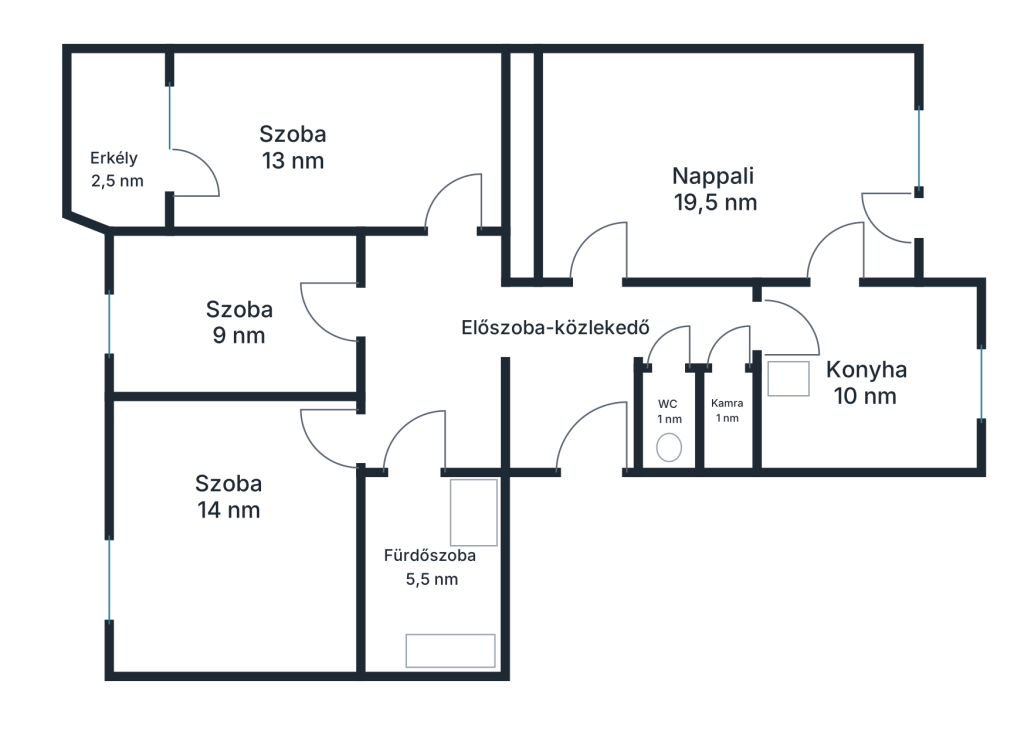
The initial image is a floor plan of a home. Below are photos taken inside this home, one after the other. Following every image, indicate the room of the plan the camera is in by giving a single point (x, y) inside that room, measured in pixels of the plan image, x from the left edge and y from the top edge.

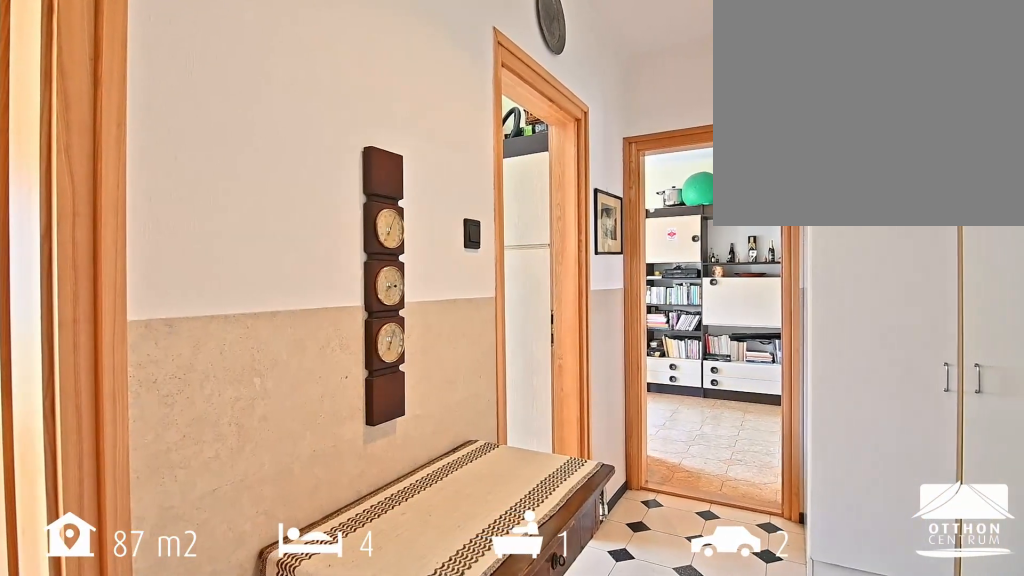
(433, 350)
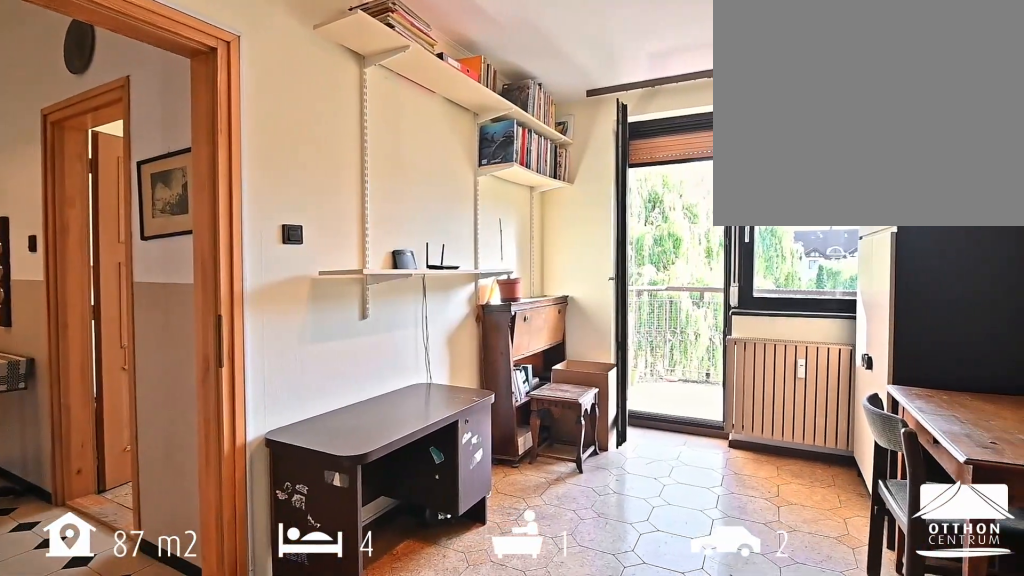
(295, 142)
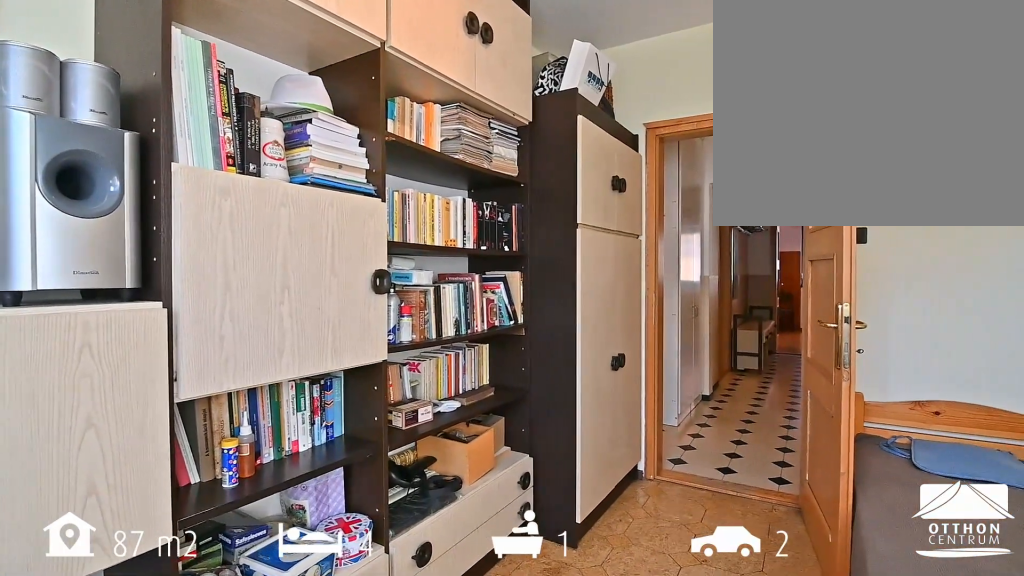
(240, 320)
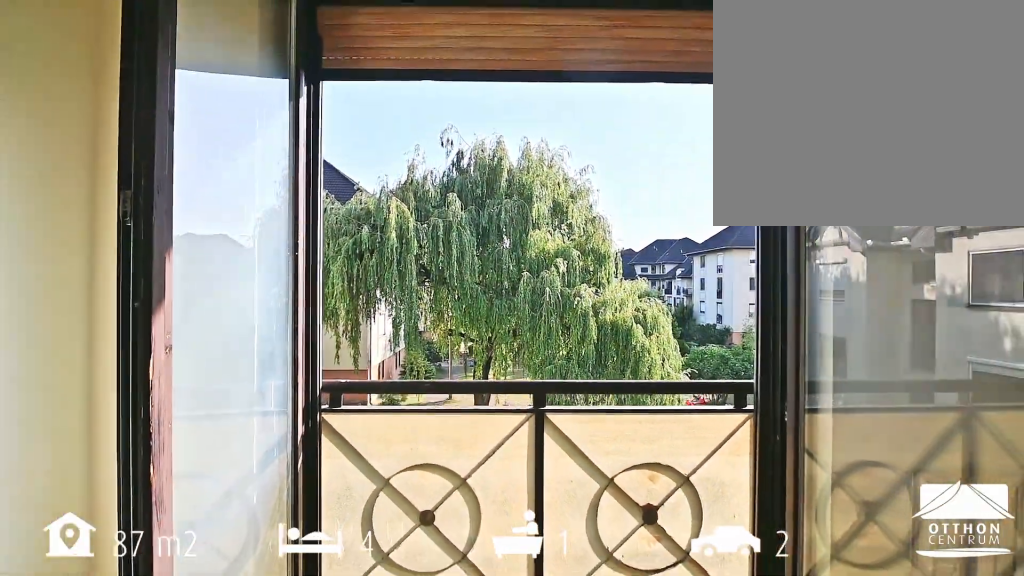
(230, 499)
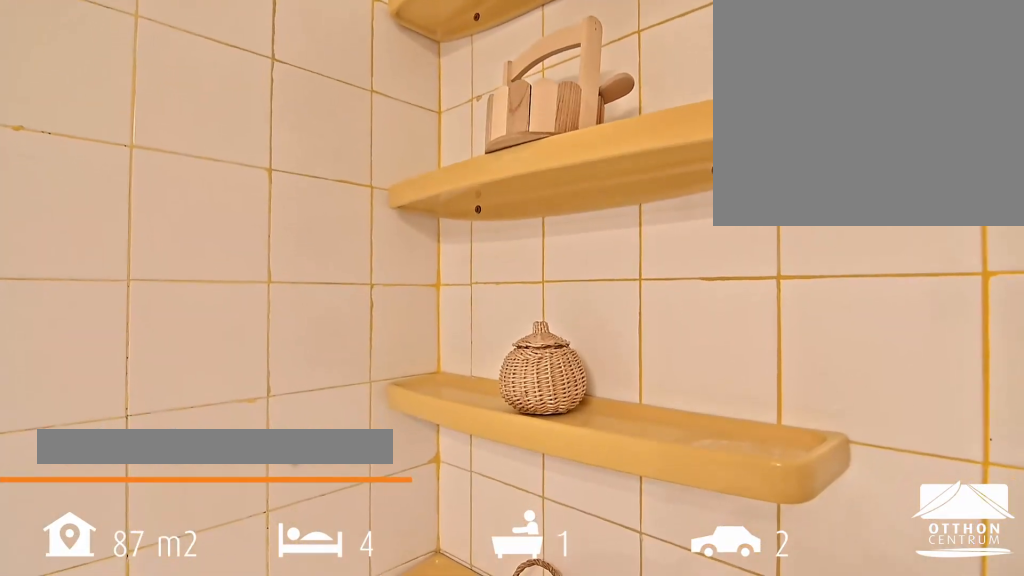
(428, 577)
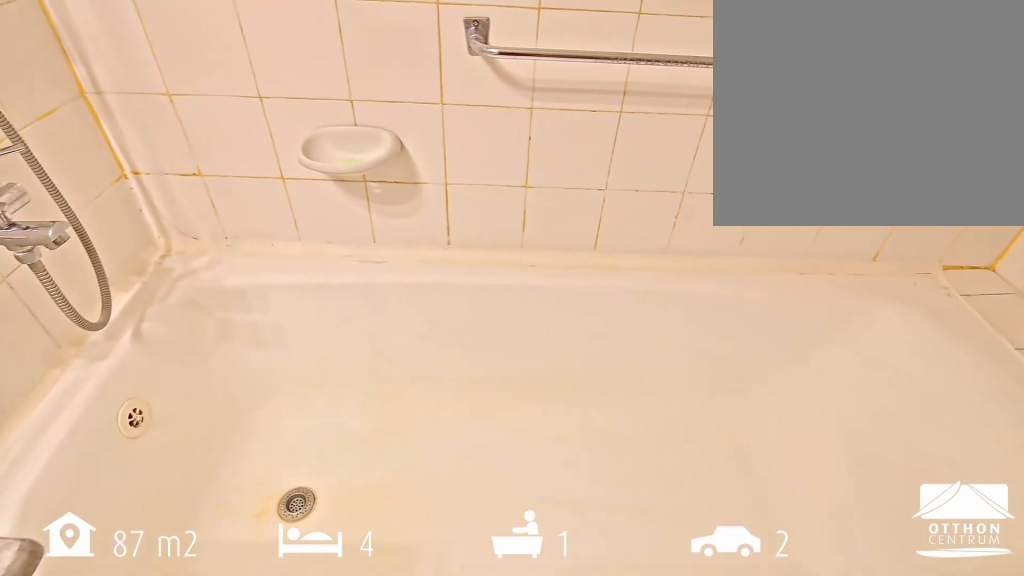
(429, 577)
